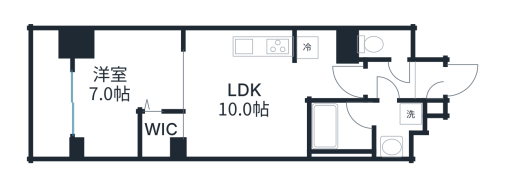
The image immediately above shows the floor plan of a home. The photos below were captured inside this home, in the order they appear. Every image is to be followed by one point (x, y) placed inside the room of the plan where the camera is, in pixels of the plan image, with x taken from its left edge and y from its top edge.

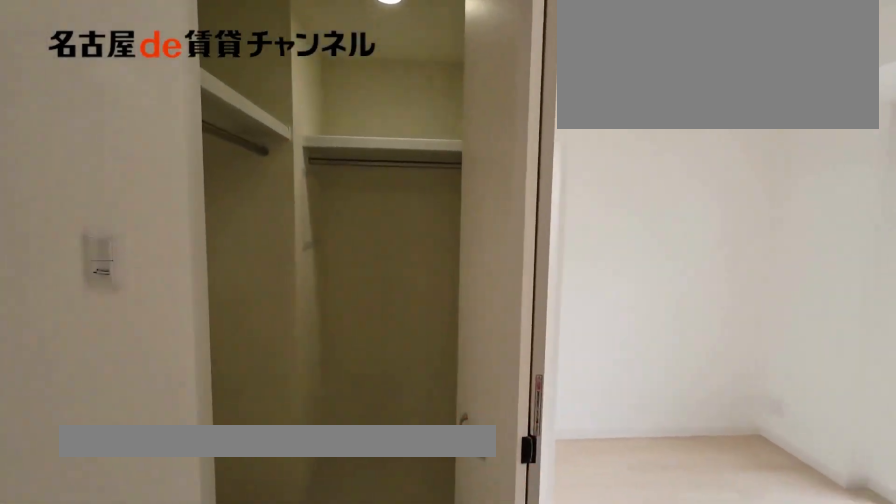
(127, 93)
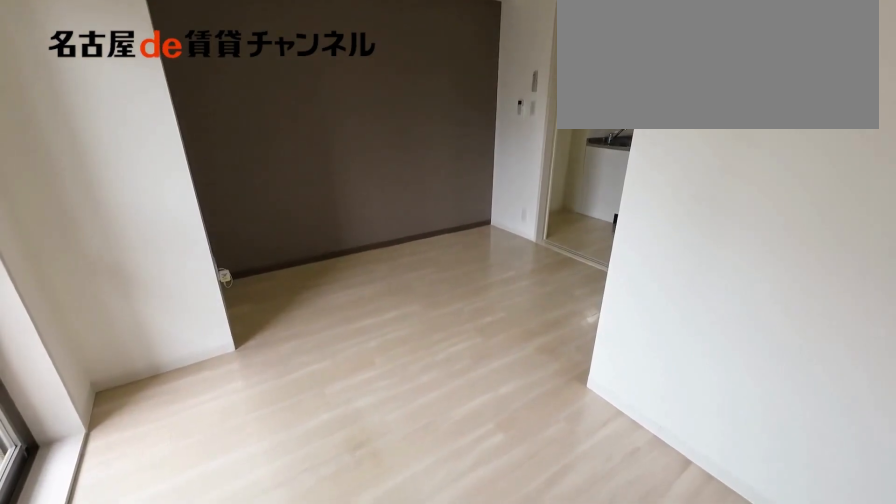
(127, 93)
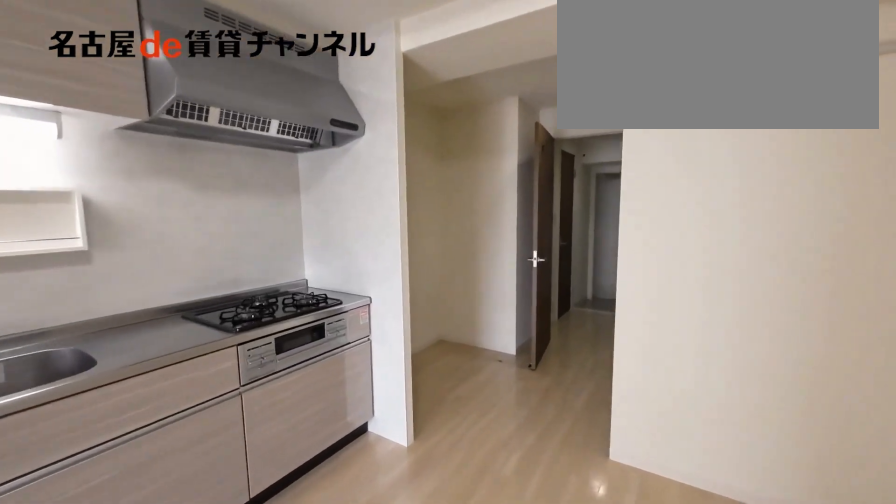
(245, 93)
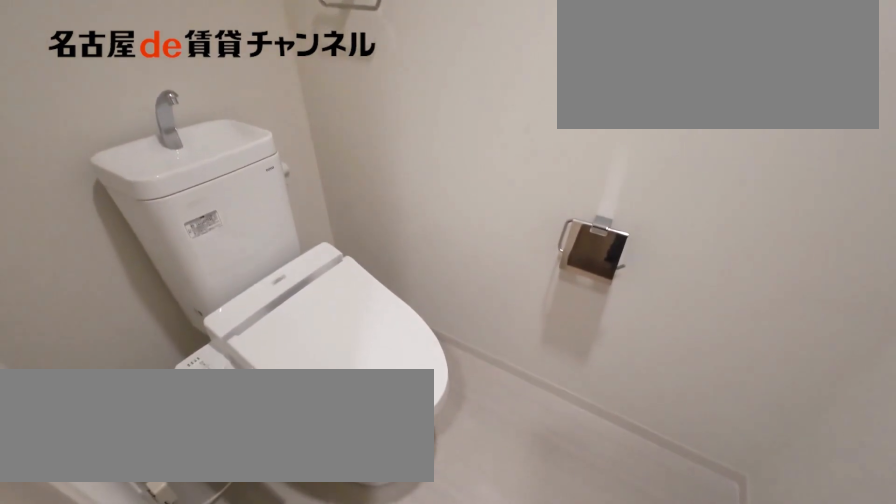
(385, 44)
